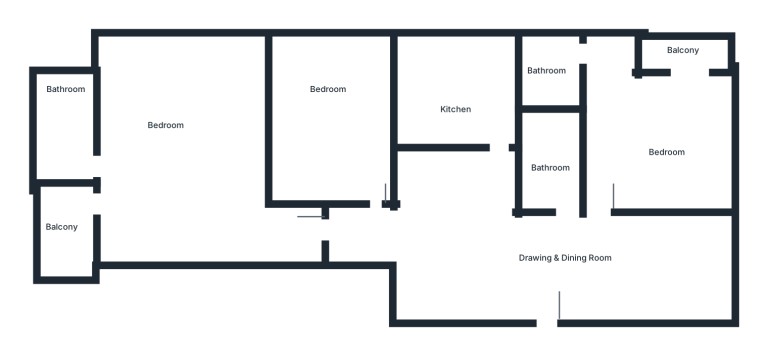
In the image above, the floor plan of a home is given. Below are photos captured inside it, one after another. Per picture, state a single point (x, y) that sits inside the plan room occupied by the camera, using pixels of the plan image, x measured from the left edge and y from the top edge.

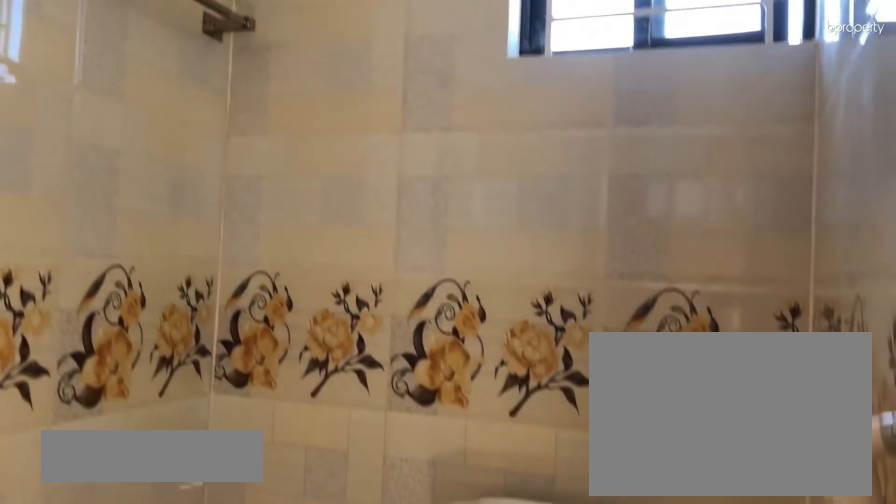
(62, 127)
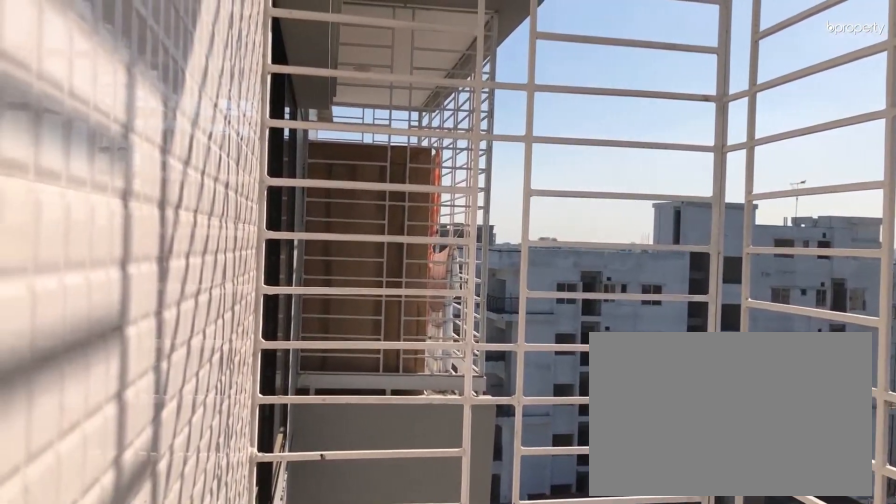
(64, 235)
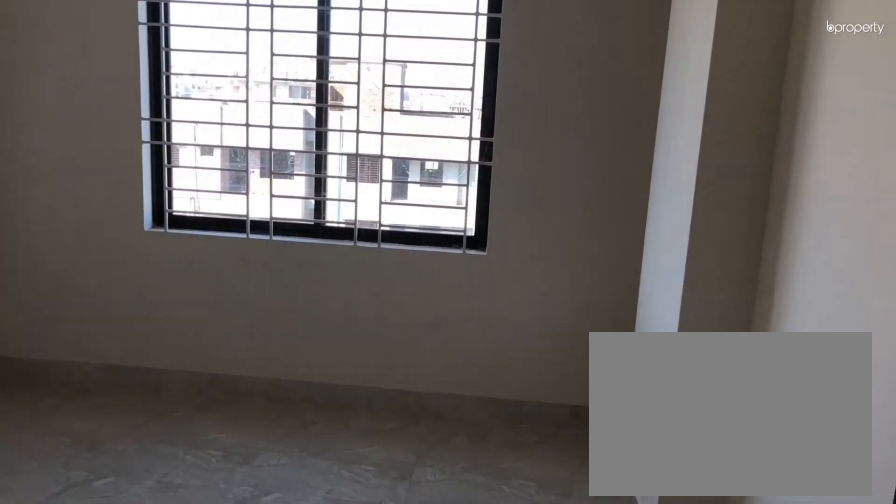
(361, 168)
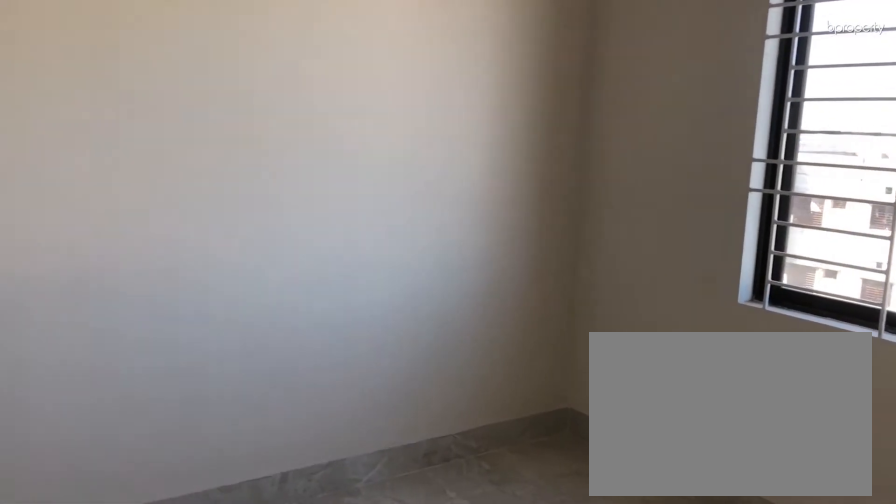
(335, 125)
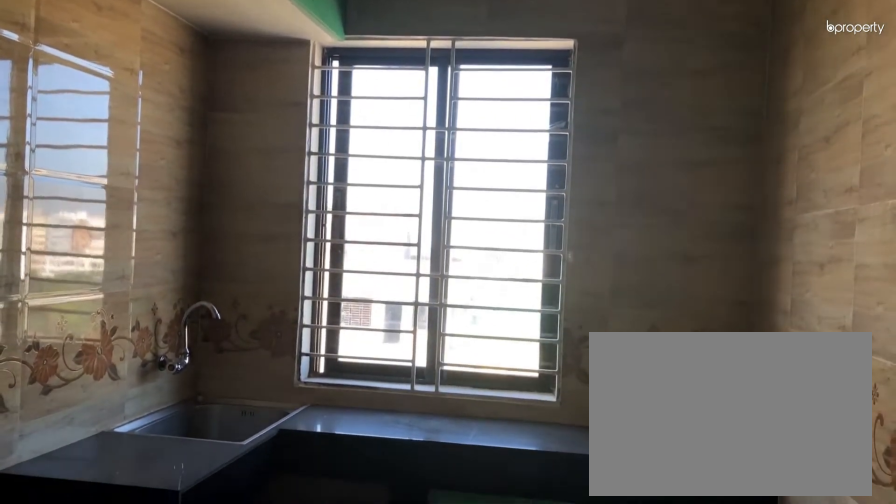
(461, 97)
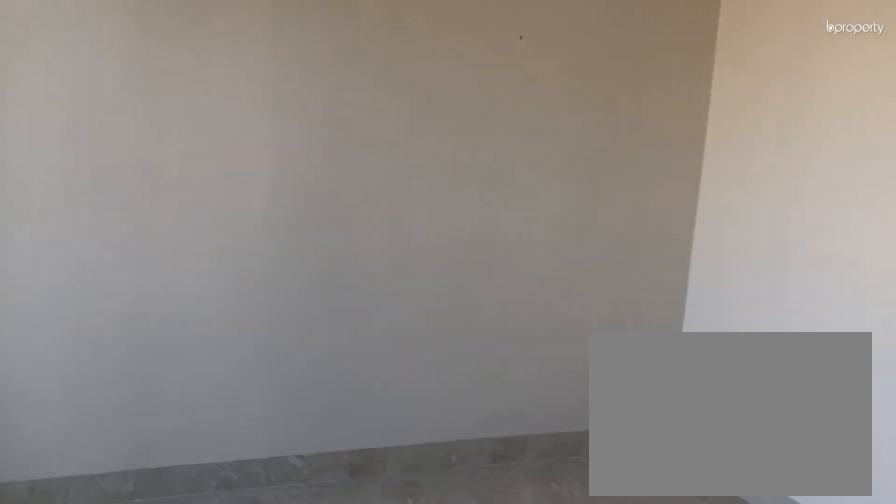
(656, 131)
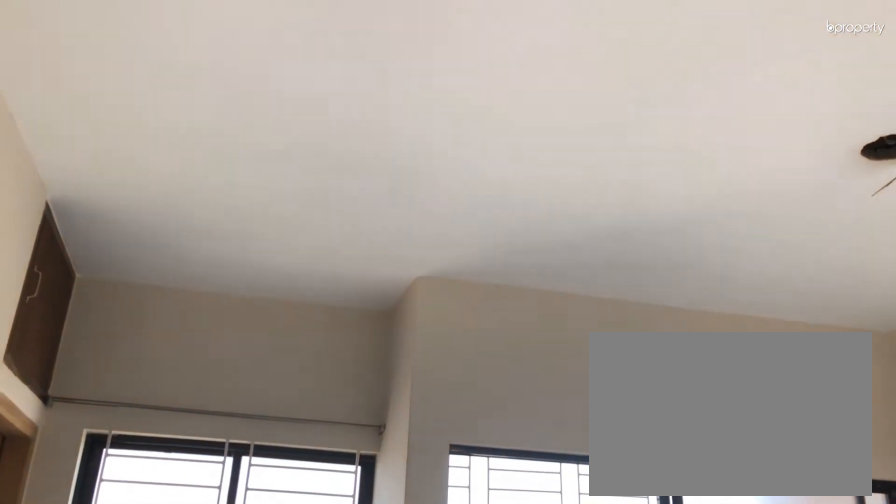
(656, 131)
